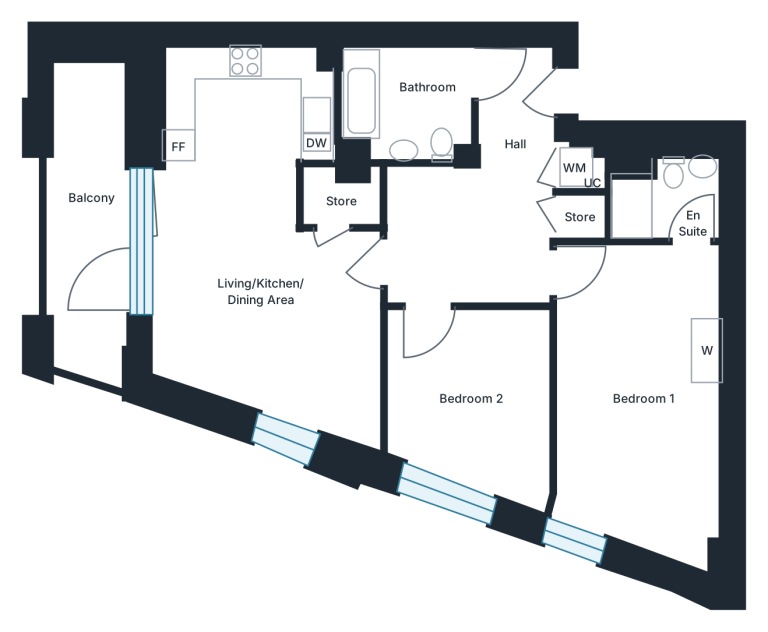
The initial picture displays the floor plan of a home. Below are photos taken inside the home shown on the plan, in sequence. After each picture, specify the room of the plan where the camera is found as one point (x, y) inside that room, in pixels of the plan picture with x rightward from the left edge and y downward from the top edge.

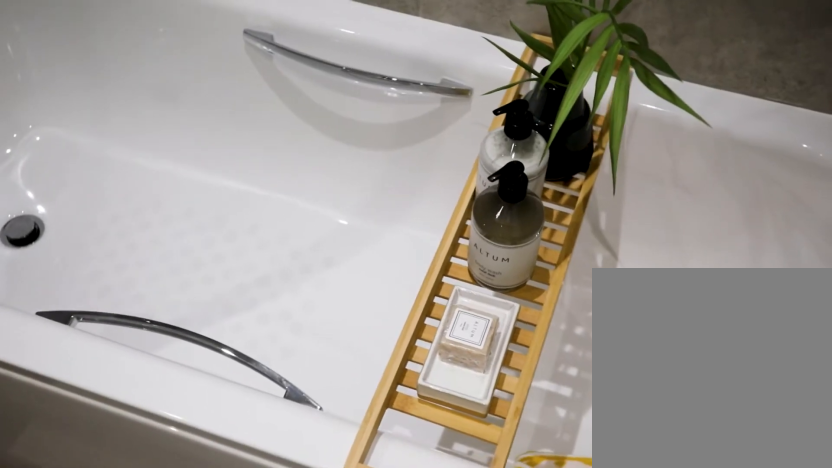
(408, 99)
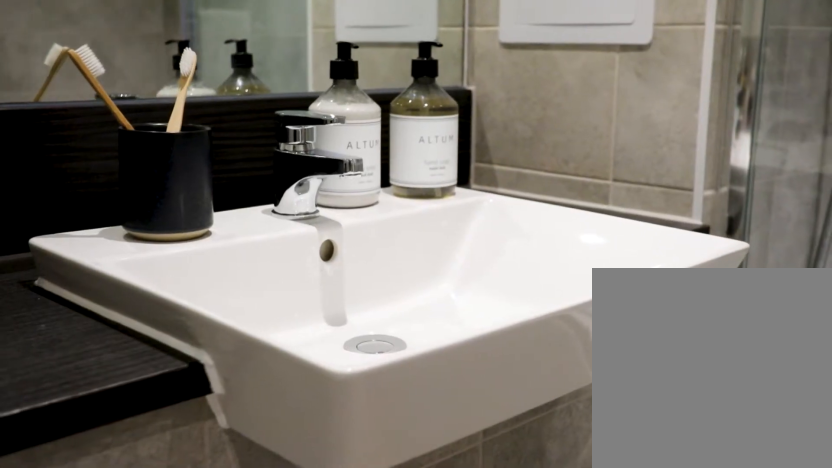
(408, 99)
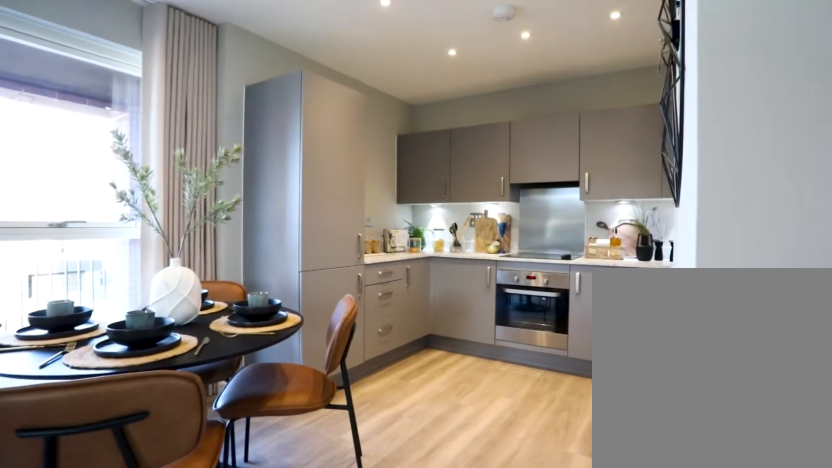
(263, 244)
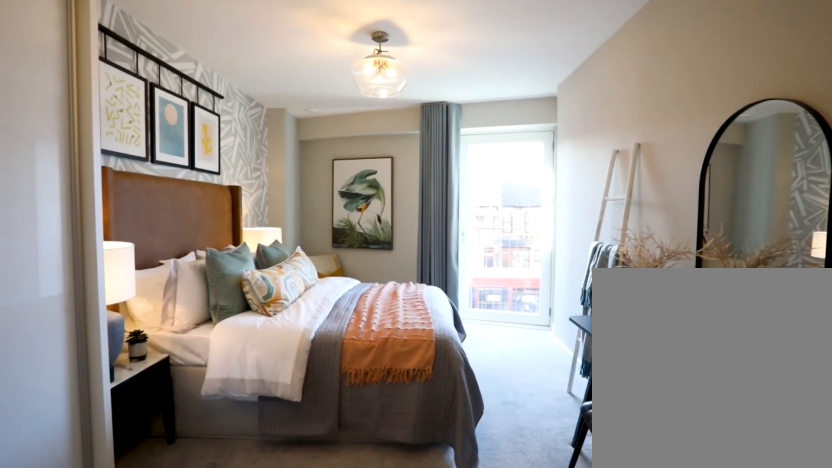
(645, 369)
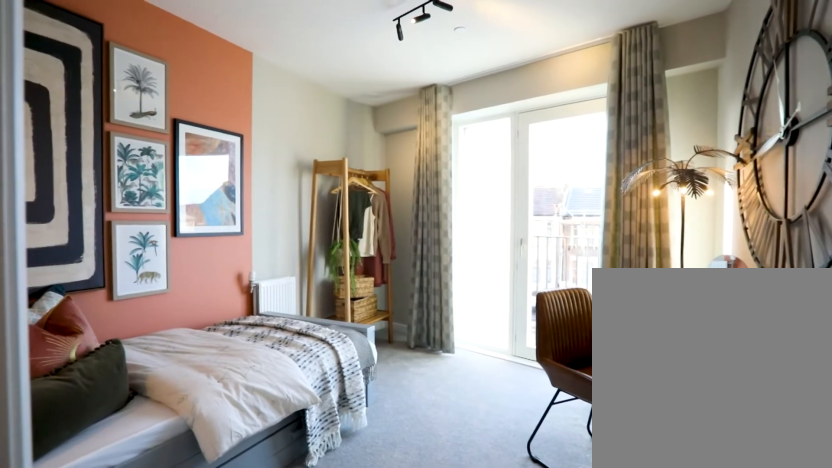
(473, 402)
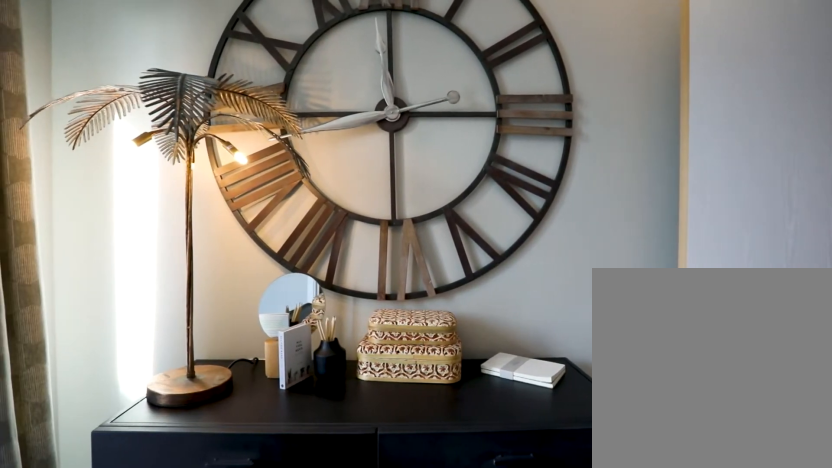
(473, 402)
